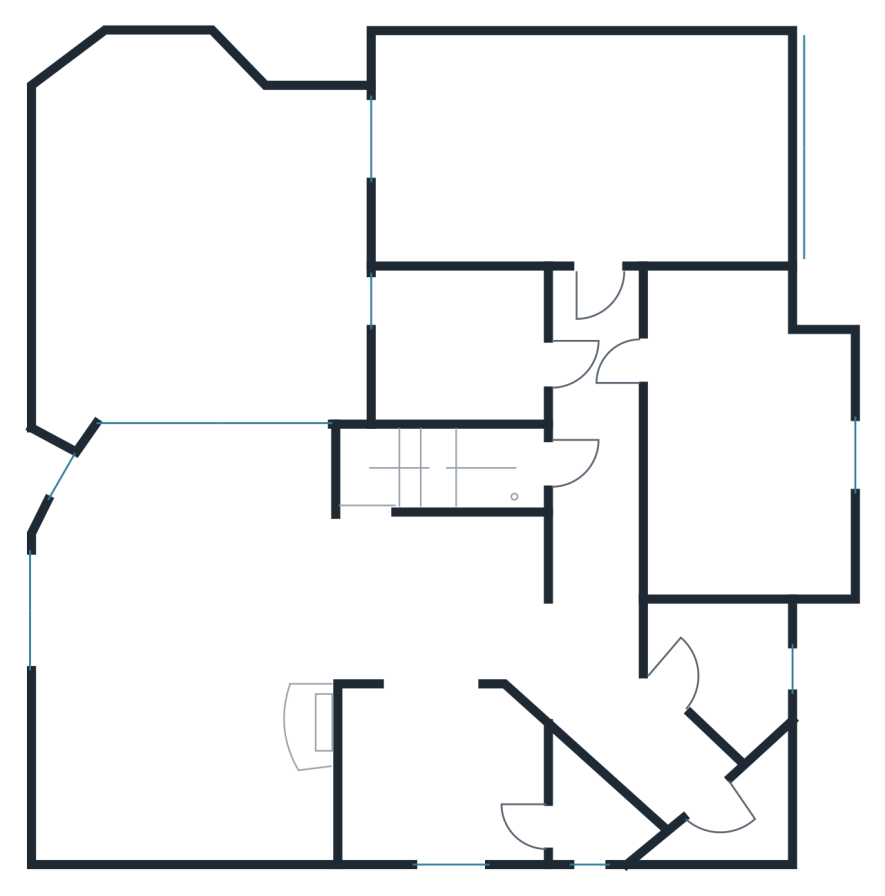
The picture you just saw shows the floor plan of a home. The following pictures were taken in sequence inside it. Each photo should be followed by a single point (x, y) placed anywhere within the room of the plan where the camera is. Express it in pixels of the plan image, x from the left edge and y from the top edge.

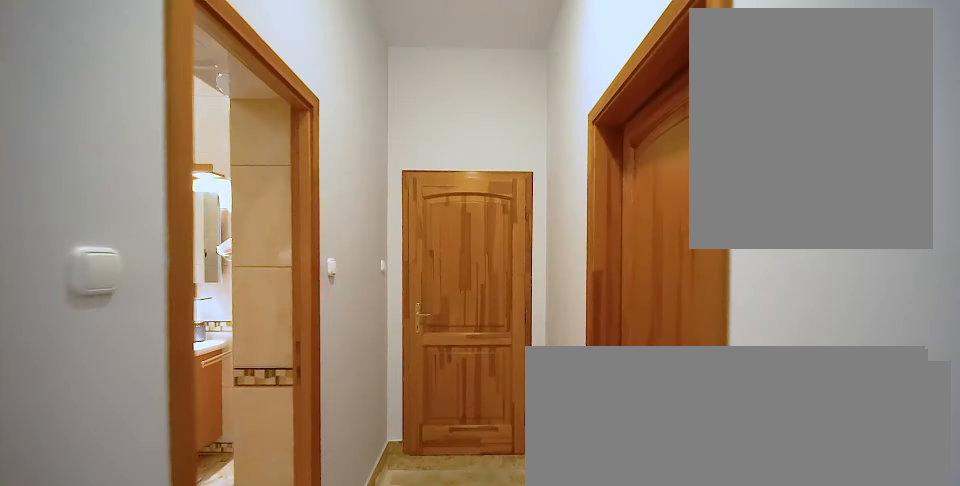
(596, 465)
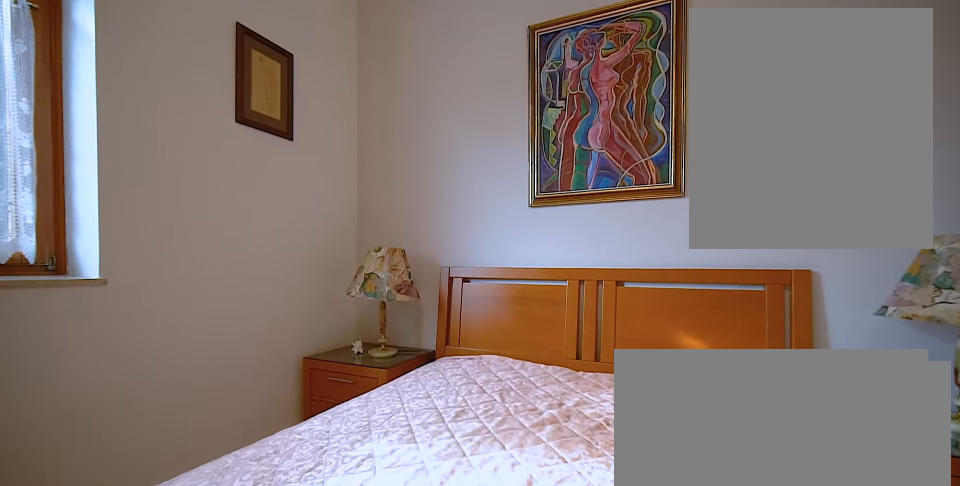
(751, 446)
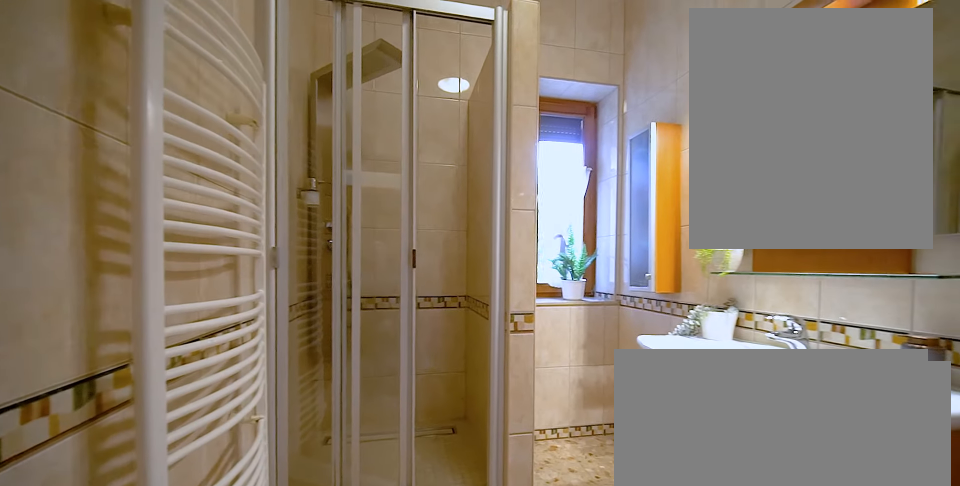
(461, 344)
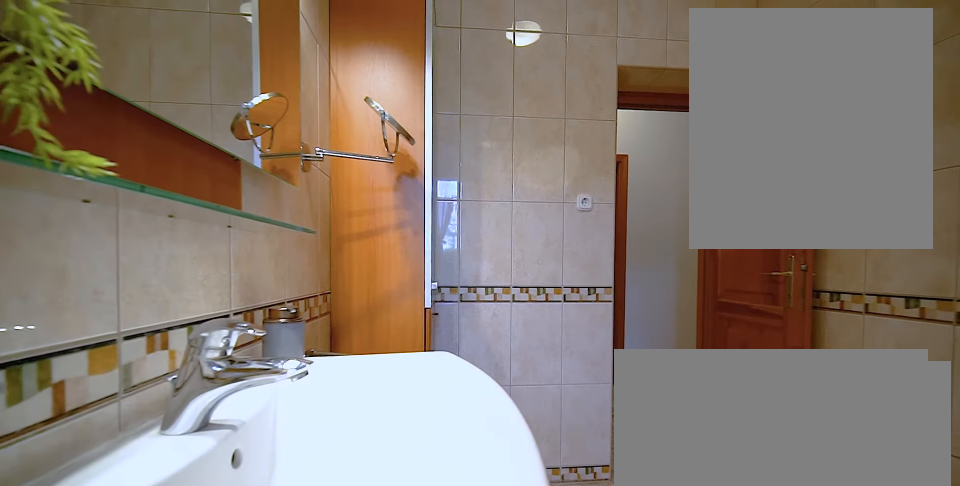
(461, 345)
